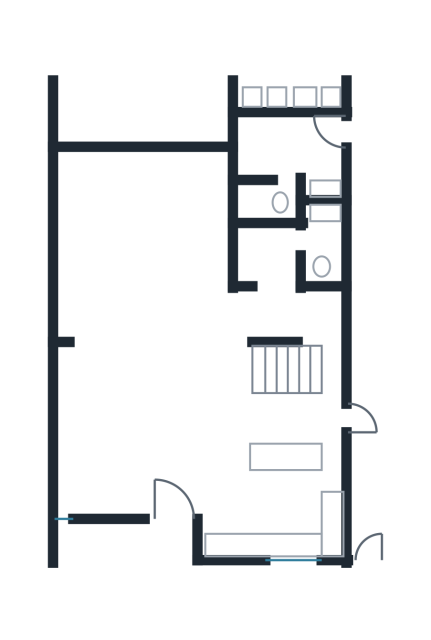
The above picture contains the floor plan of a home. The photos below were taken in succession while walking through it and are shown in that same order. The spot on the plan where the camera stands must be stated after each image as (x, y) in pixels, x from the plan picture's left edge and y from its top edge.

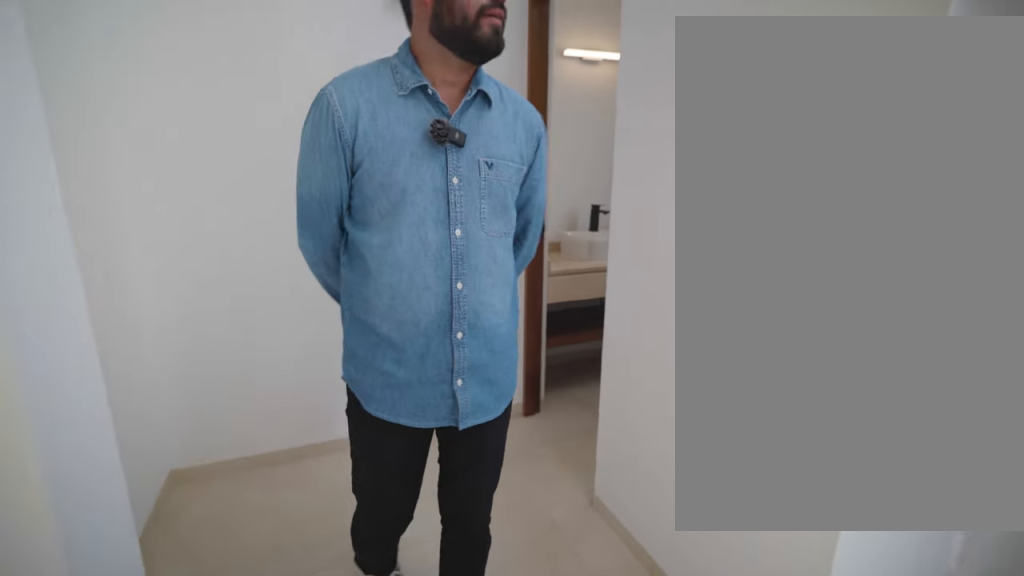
(285, 273)
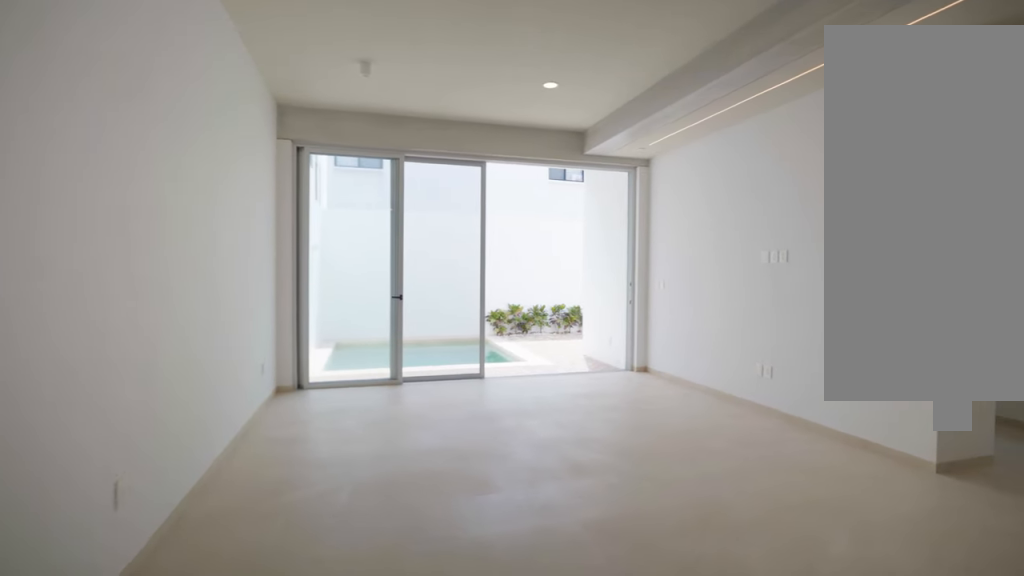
(122, 328)
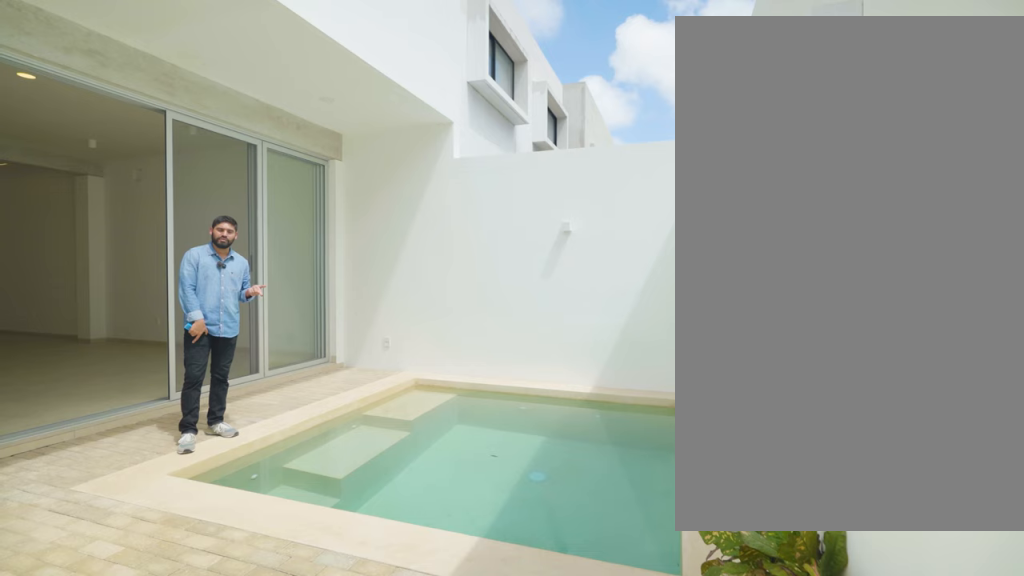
(225, 63)
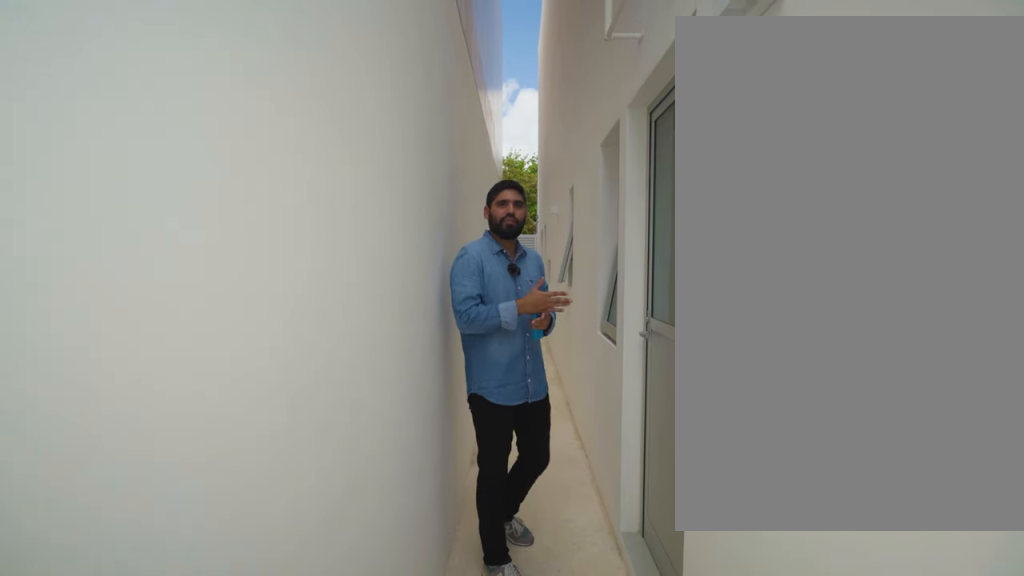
(363, 126)
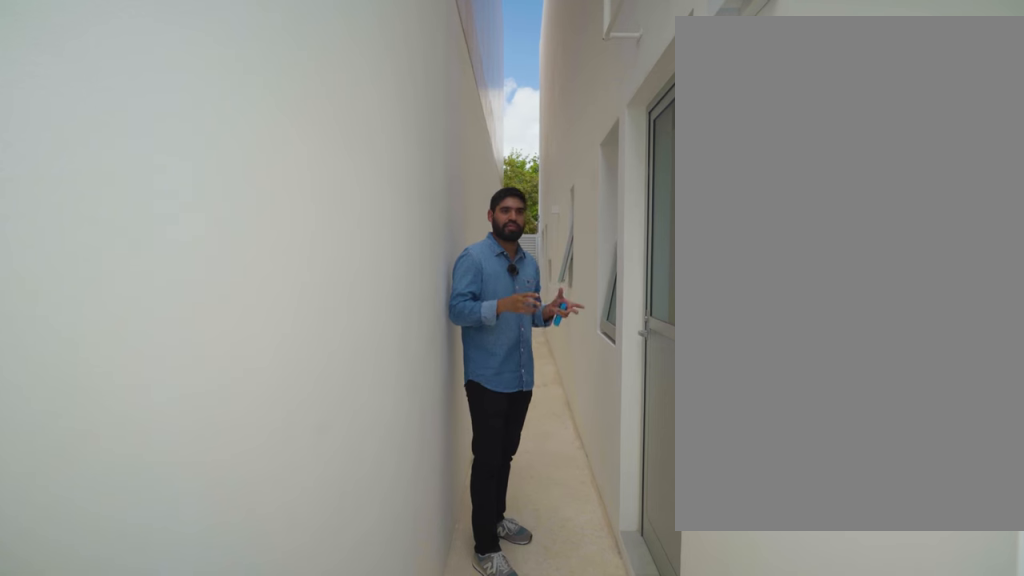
(363, 127)
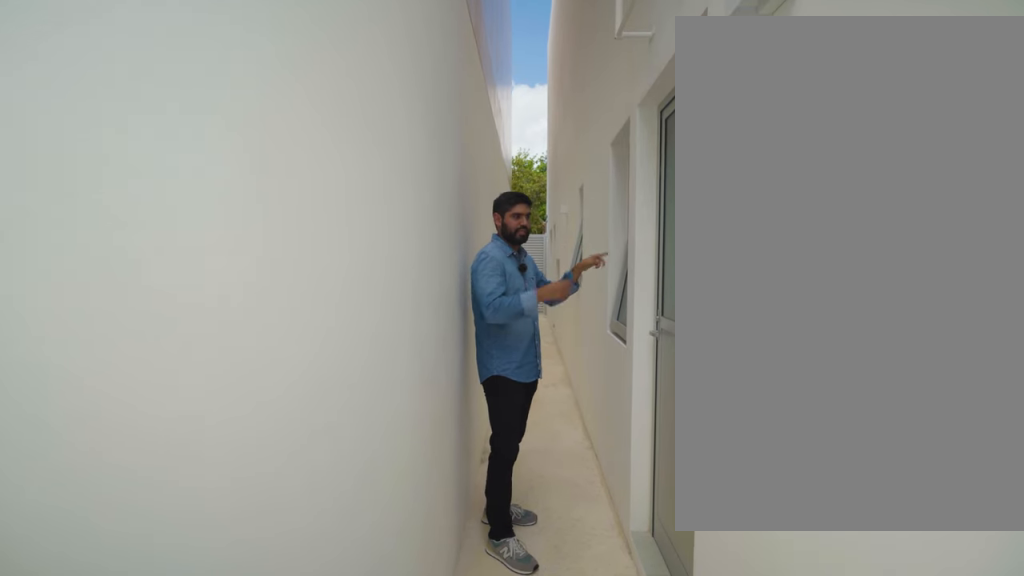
(363, 126)
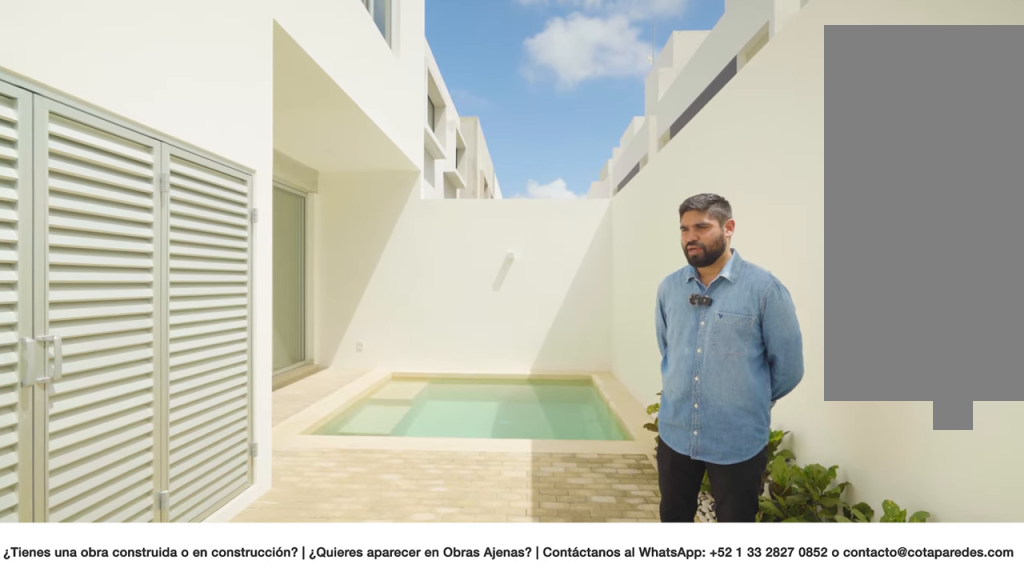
(367, 68)
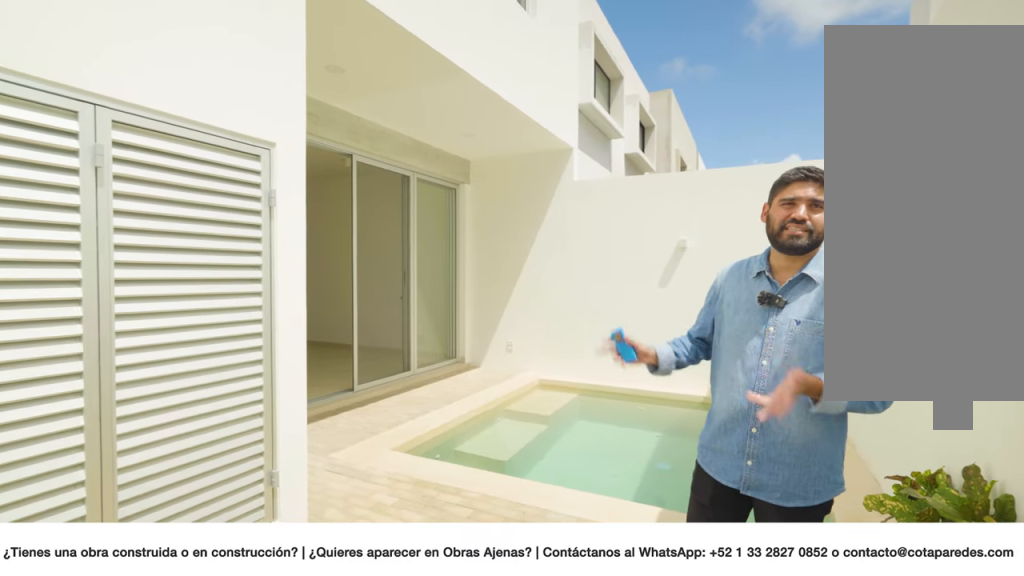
(367, 68)
